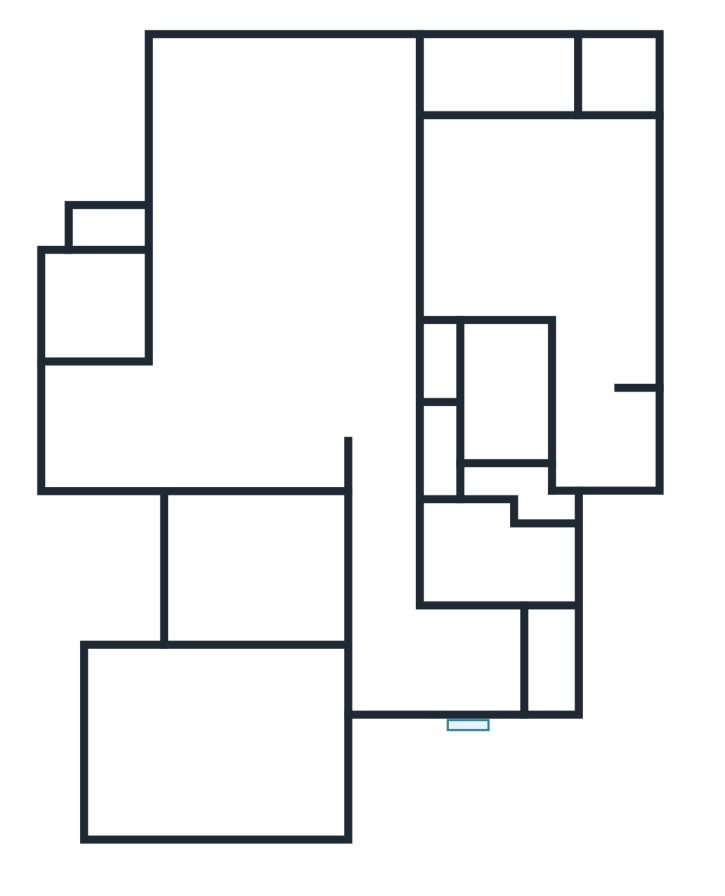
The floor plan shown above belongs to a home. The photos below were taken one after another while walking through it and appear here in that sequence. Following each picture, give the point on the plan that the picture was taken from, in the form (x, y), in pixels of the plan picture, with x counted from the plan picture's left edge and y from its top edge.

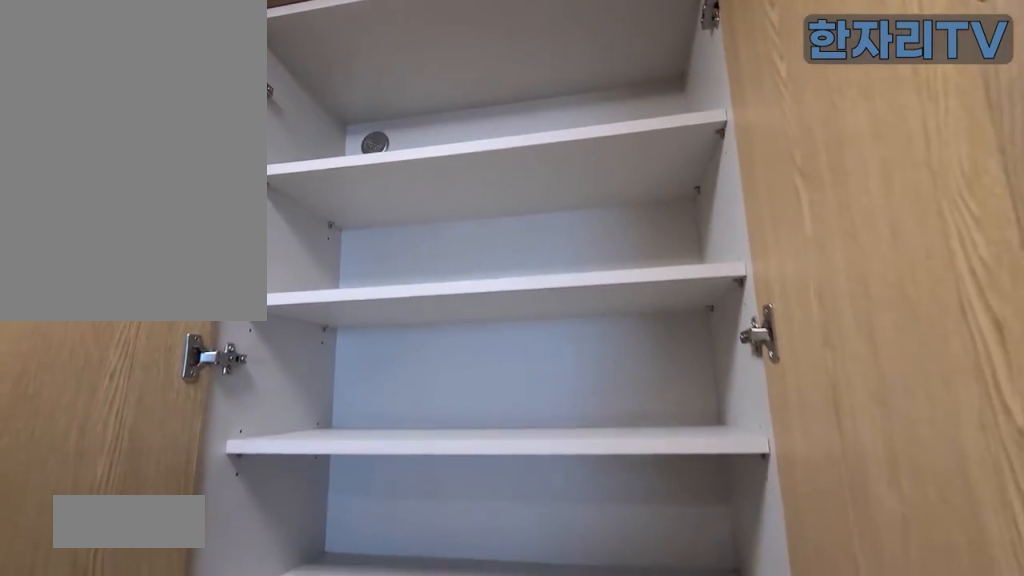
(471, 663)
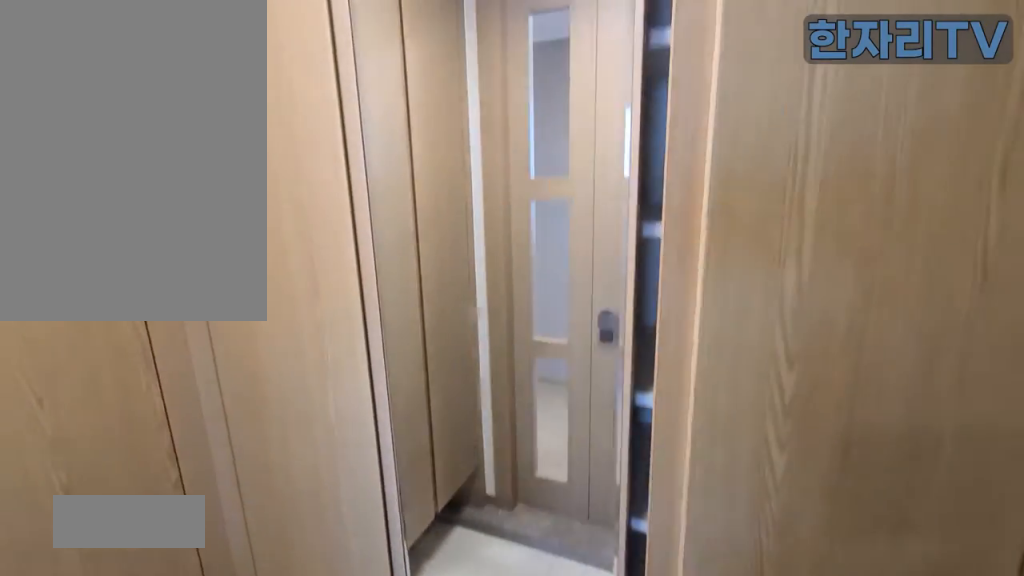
(471, 663)
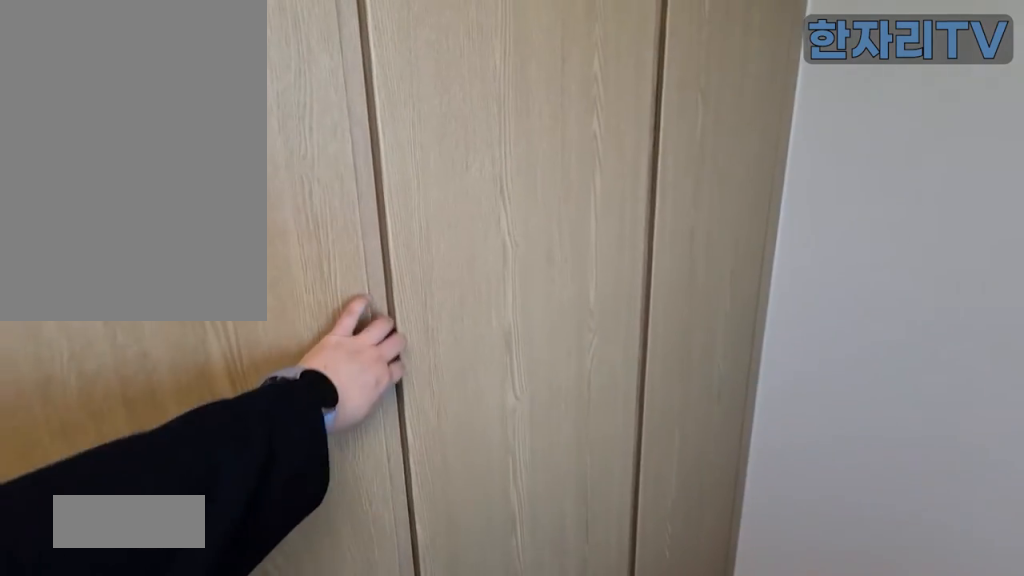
(215, 732)
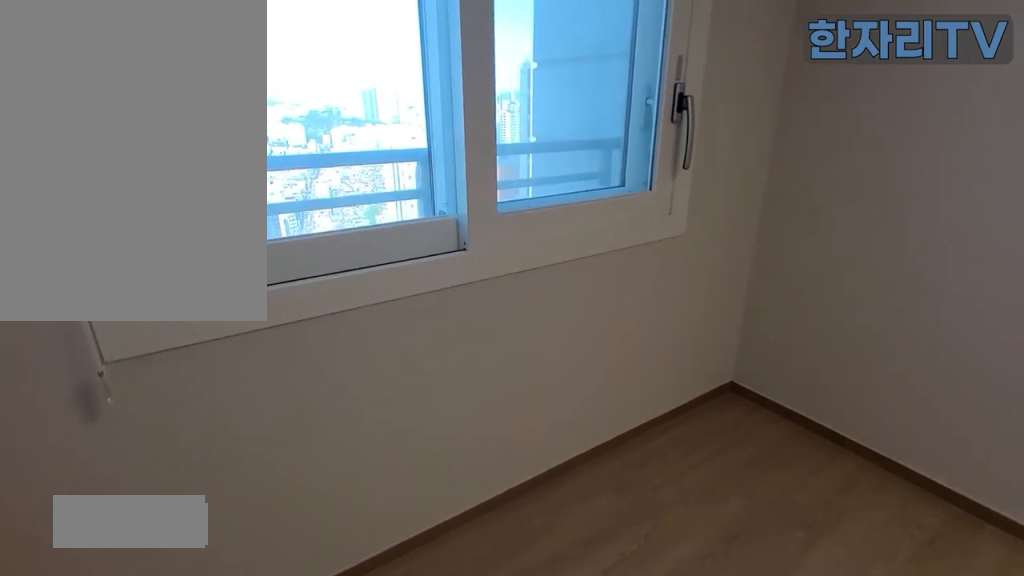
(260, 566)
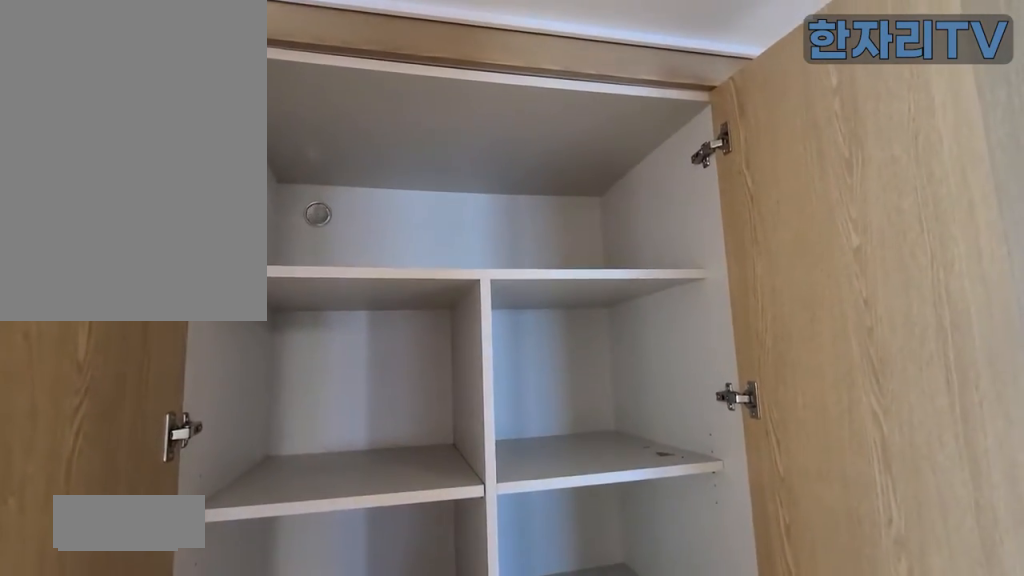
(372, 395)
